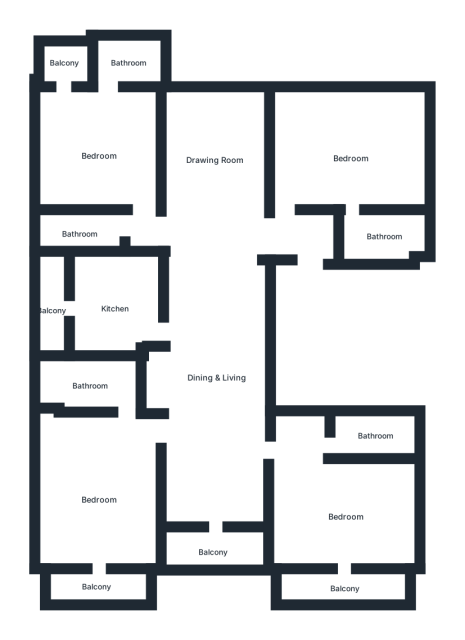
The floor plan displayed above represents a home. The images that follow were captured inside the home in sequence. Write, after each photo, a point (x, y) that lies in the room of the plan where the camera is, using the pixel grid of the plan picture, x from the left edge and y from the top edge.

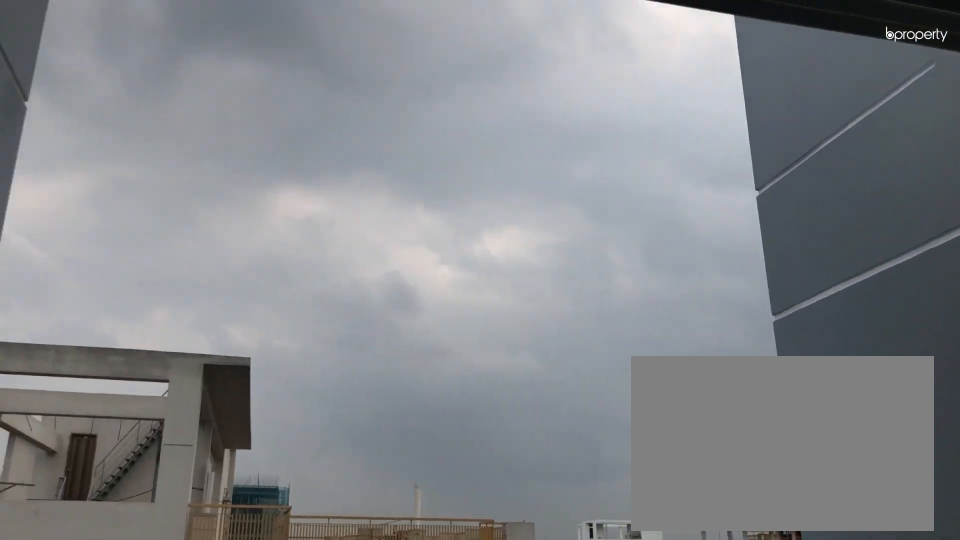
(214, 552)
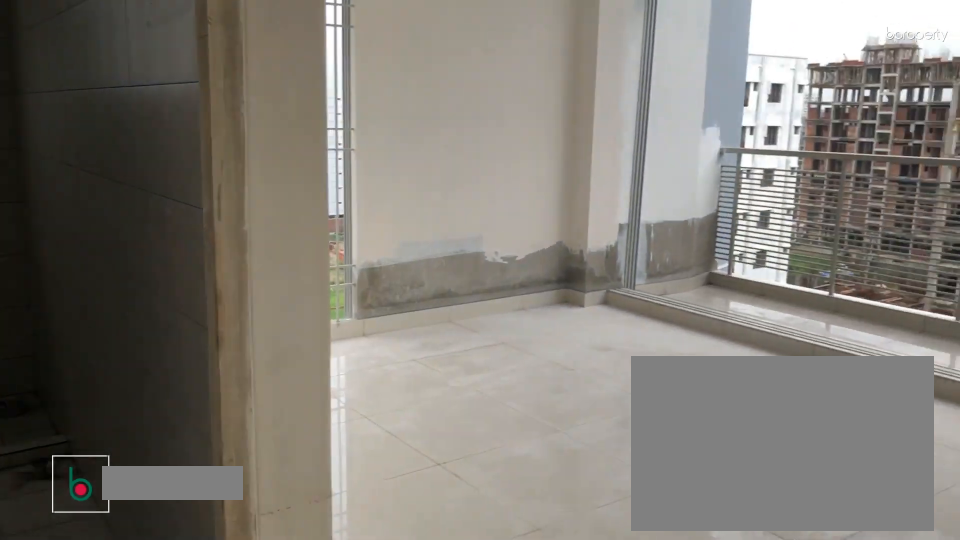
(347, 517)
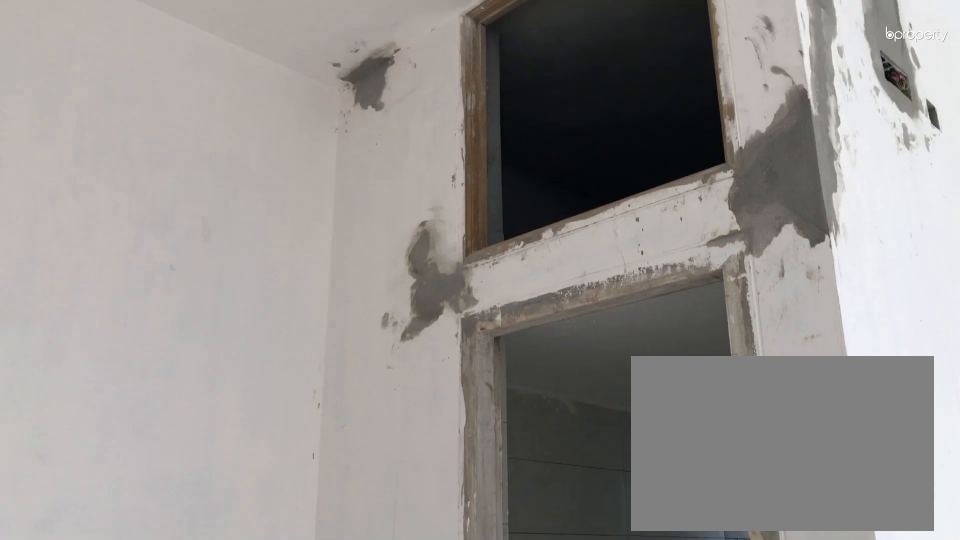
(347, 517)
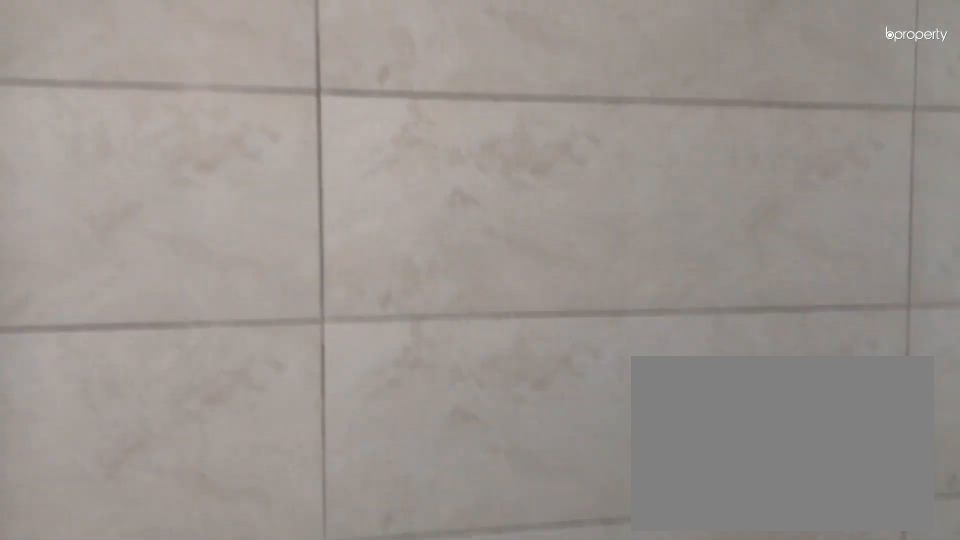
(375, 435)
